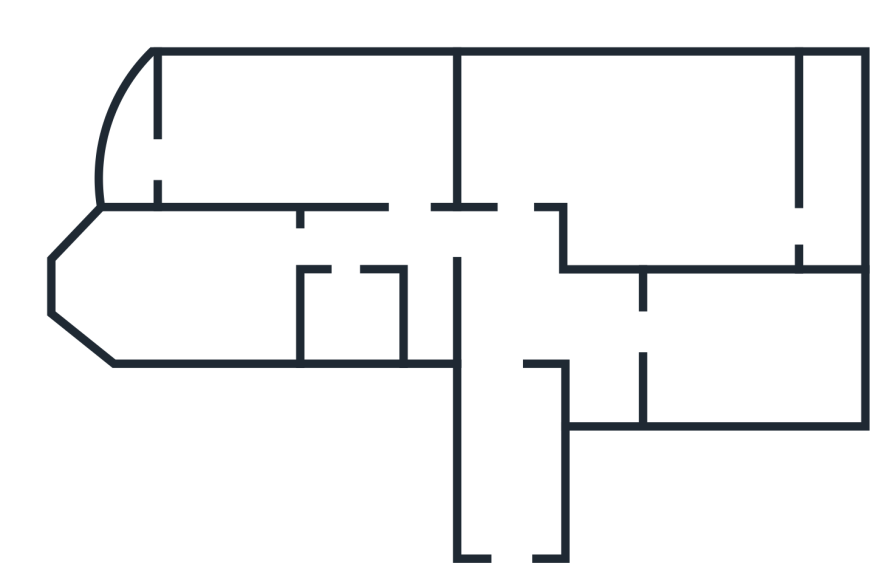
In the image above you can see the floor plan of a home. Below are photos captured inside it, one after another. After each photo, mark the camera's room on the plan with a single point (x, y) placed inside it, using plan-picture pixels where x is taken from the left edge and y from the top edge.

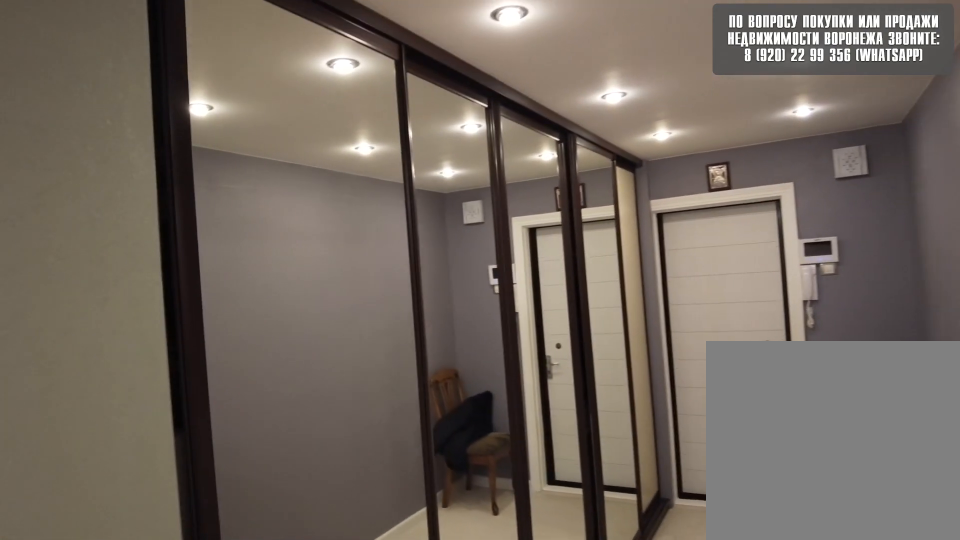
(516, 327)
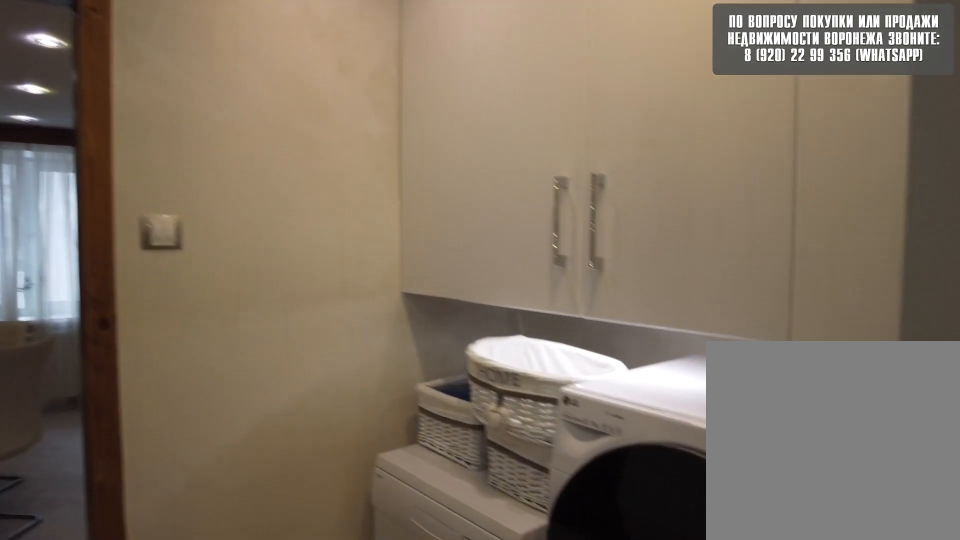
(612, 334)
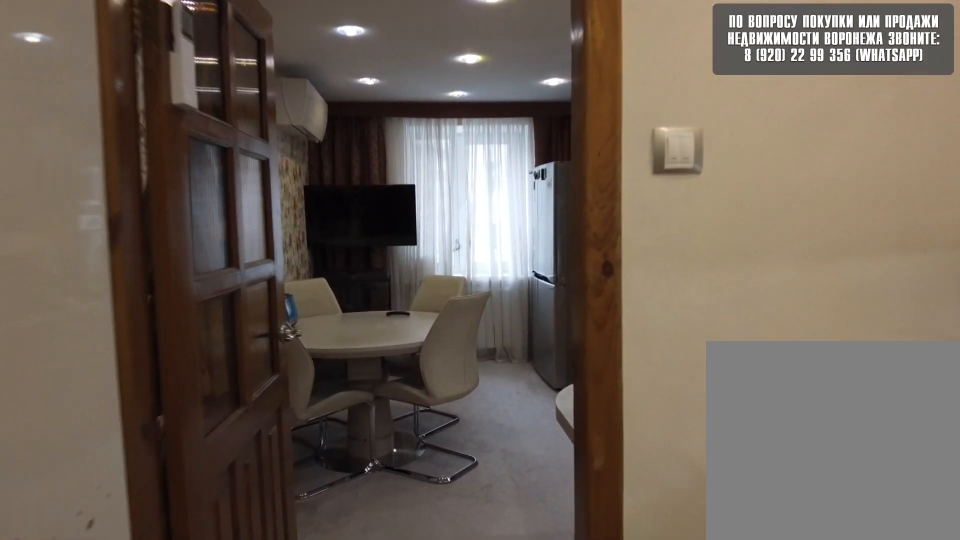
(612, 334)
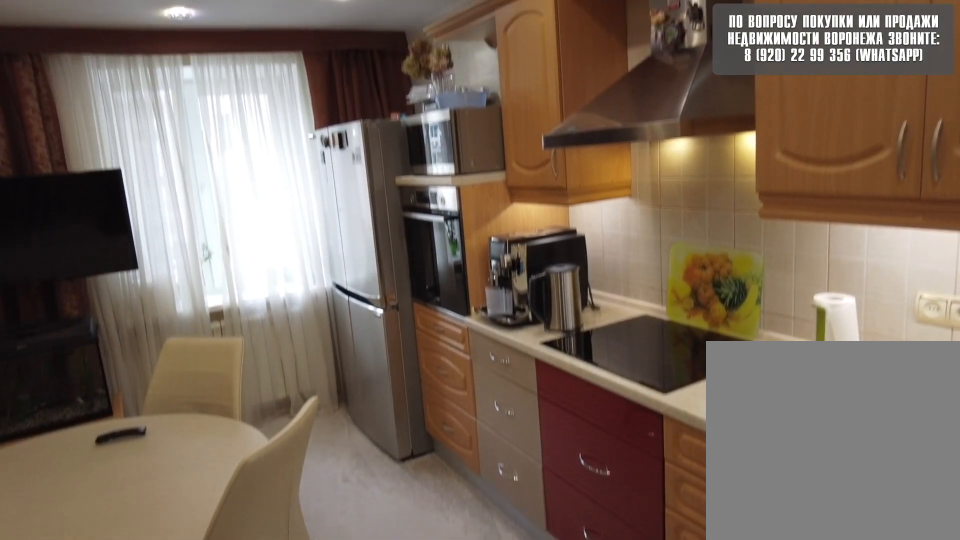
(717, 349)
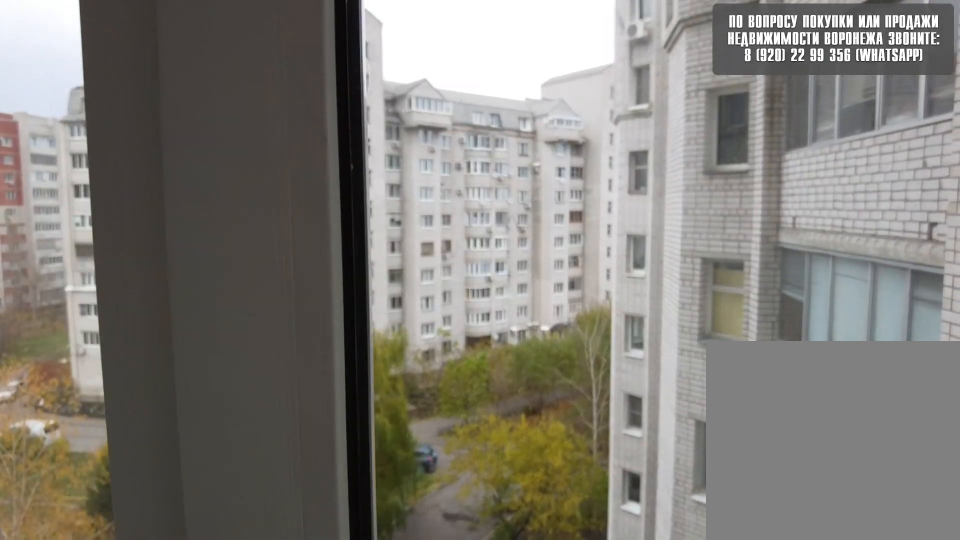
(717, 349)
